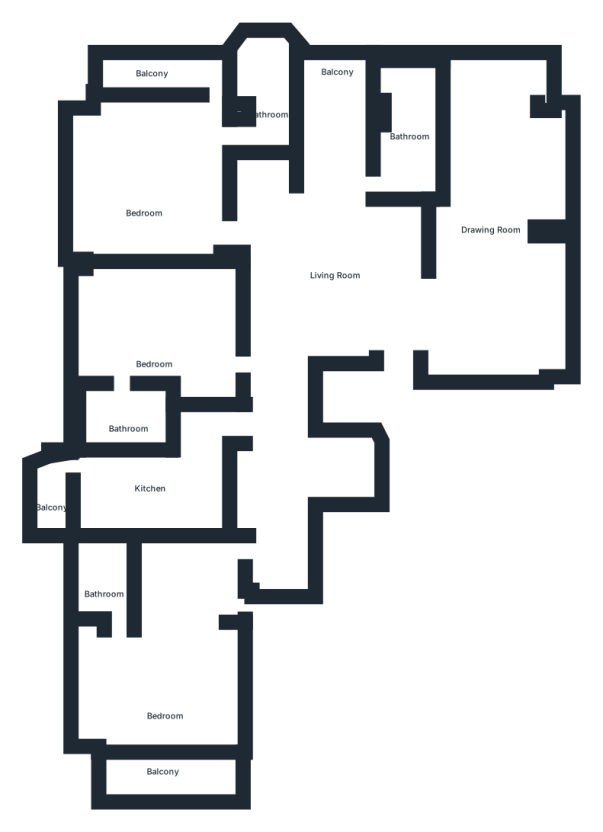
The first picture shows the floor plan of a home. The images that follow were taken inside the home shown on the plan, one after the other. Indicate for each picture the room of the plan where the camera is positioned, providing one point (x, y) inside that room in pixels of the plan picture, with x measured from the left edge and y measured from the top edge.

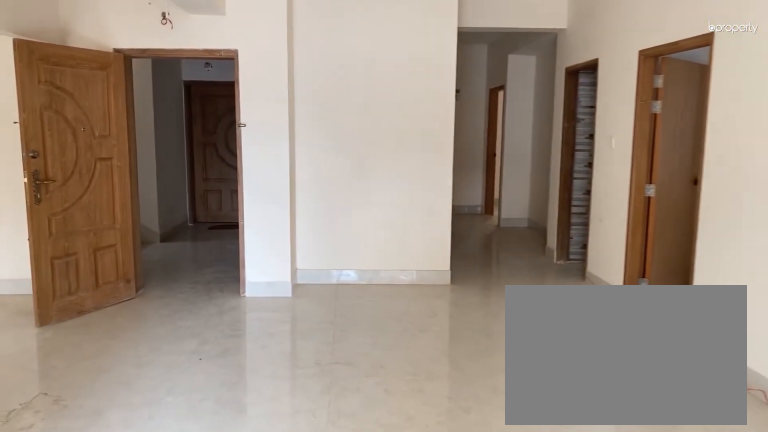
(340, 273)
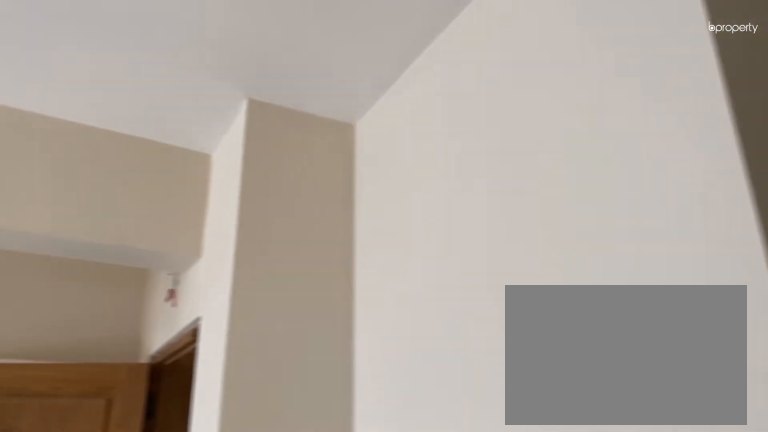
(340, 273)
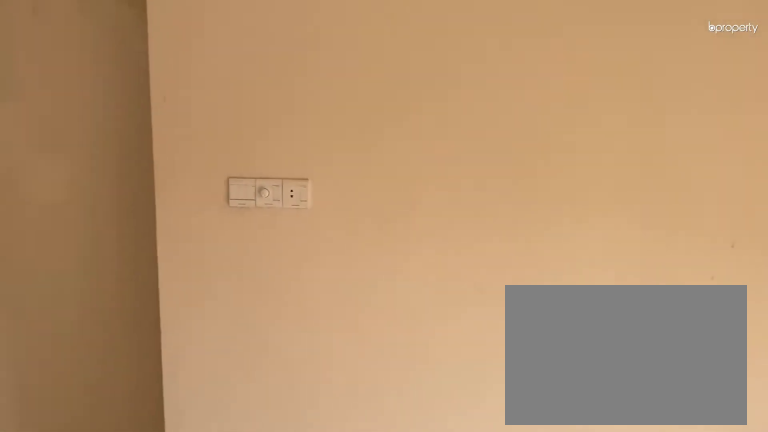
(489, 223)
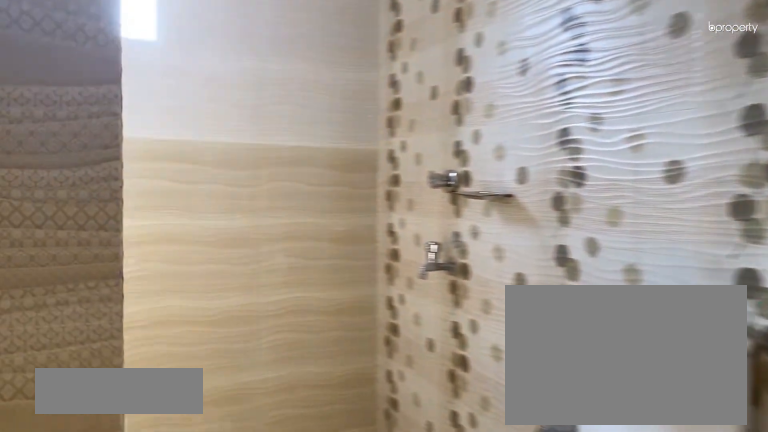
(410, 130)
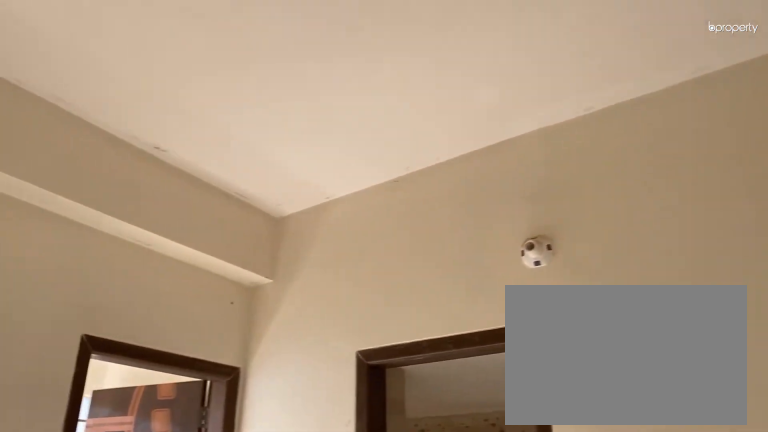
(148, 196)
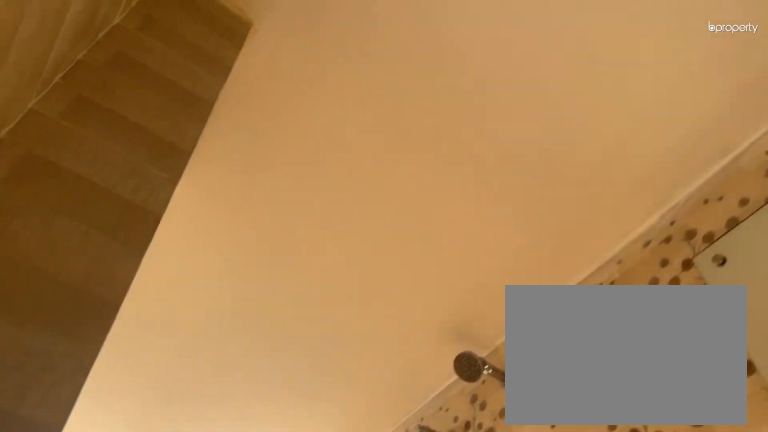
(273, 108)
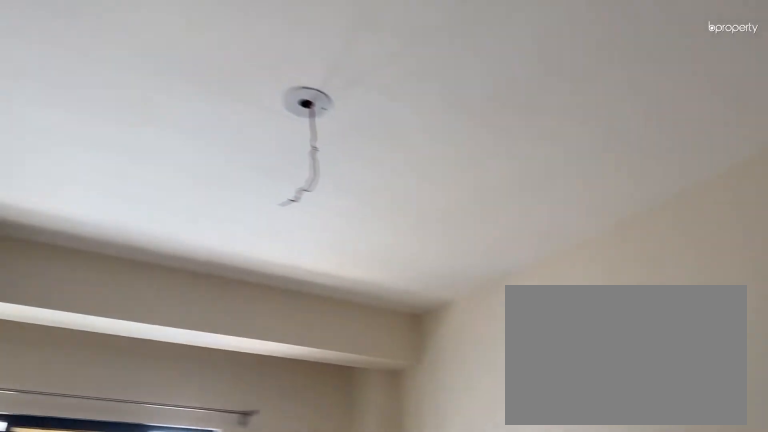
(154, 339)
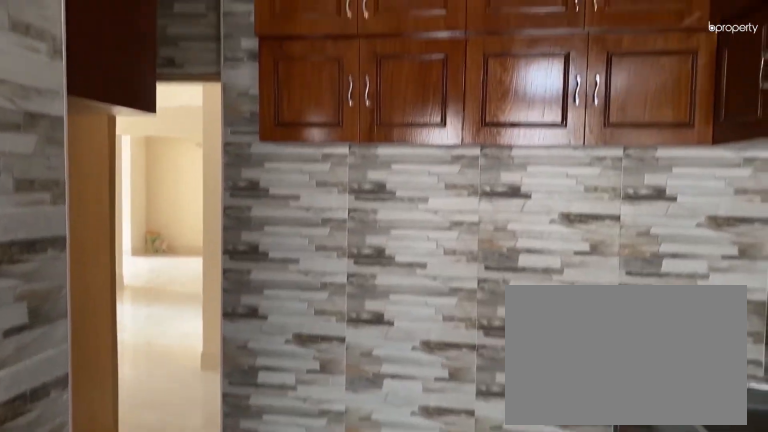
(145, 501)
